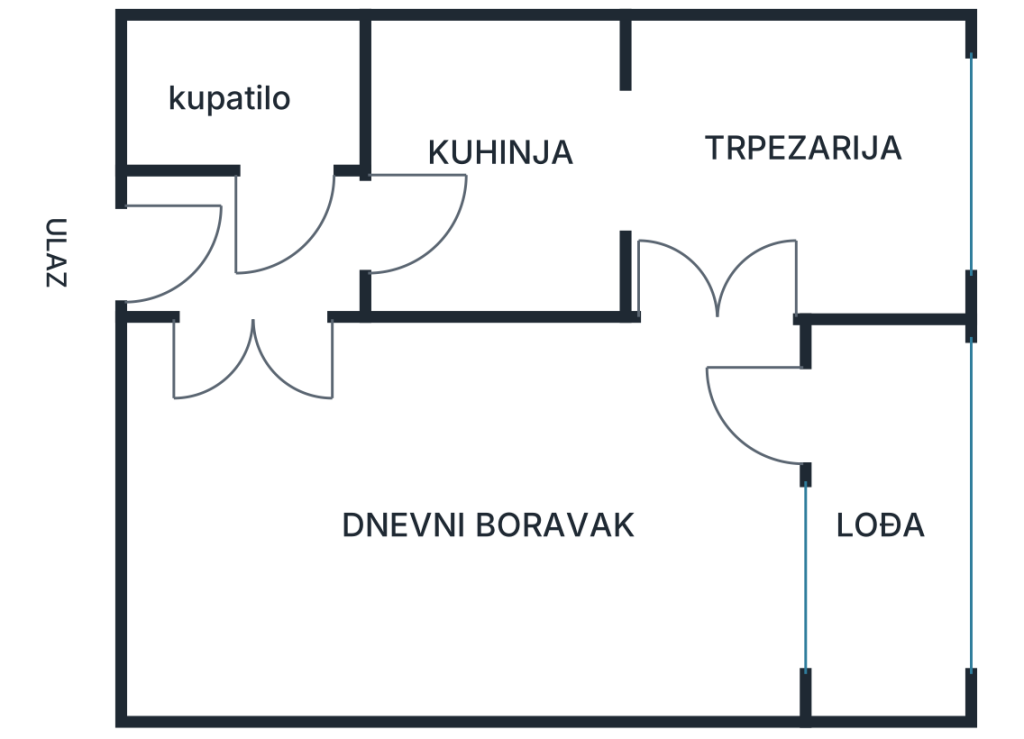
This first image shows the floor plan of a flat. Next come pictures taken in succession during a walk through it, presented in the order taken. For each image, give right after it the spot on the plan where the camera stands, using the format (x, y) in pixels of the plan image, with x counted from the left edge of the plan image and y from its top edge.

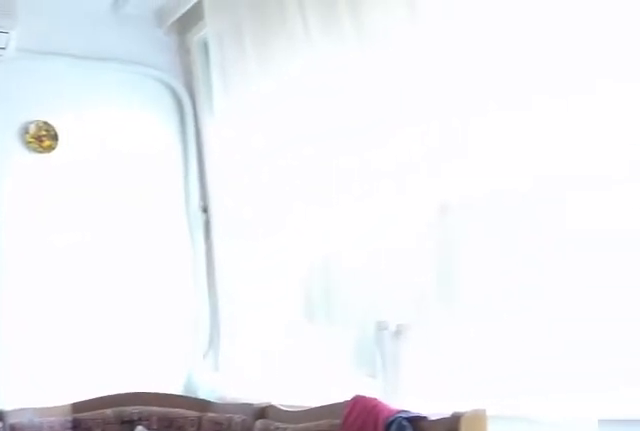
(704, 307)
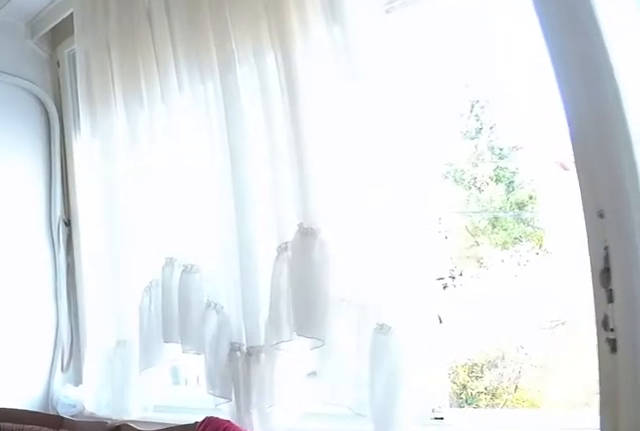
(709, 254)
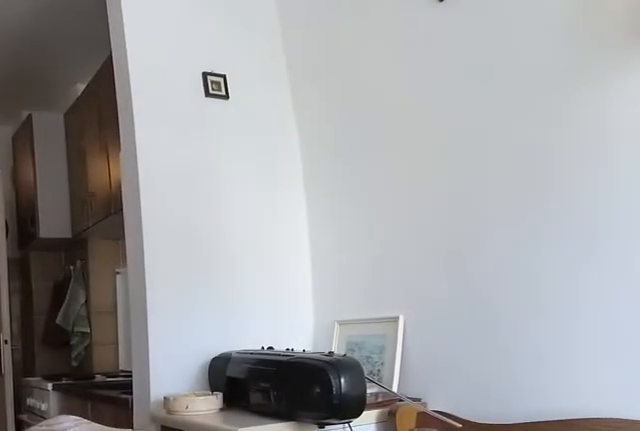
(846, 213)
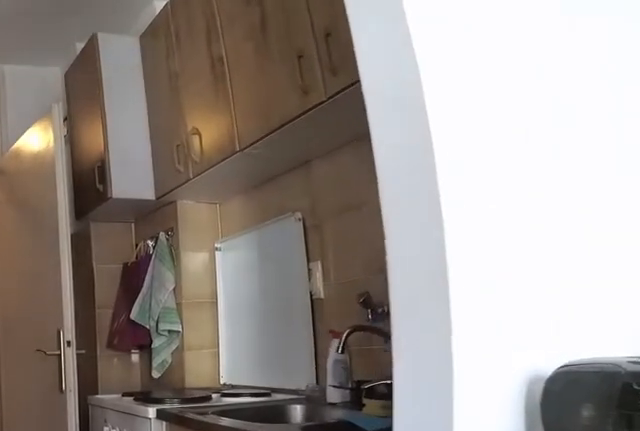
(734, 188)
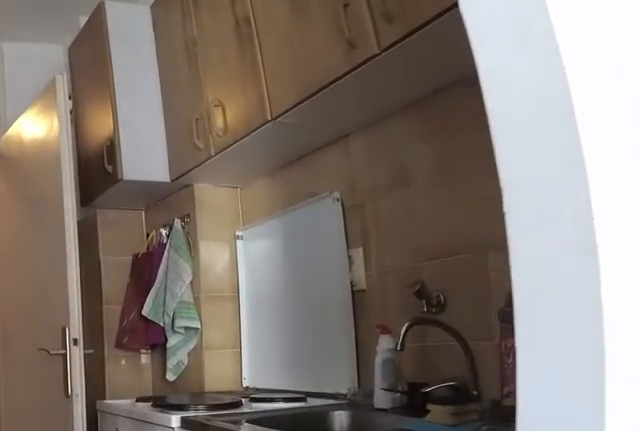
(710, 183)
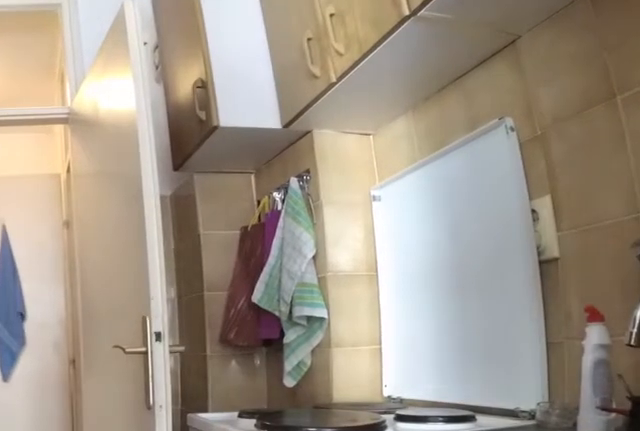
(644, 169)
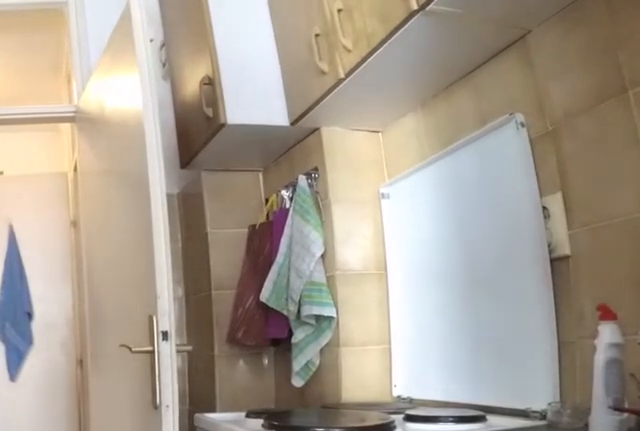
(644, 169)
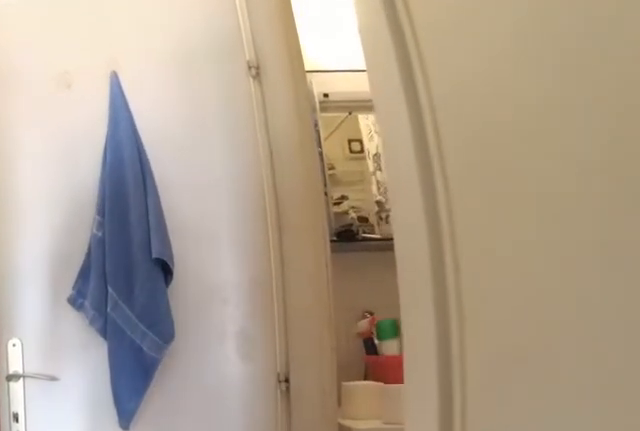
(418, 209)
